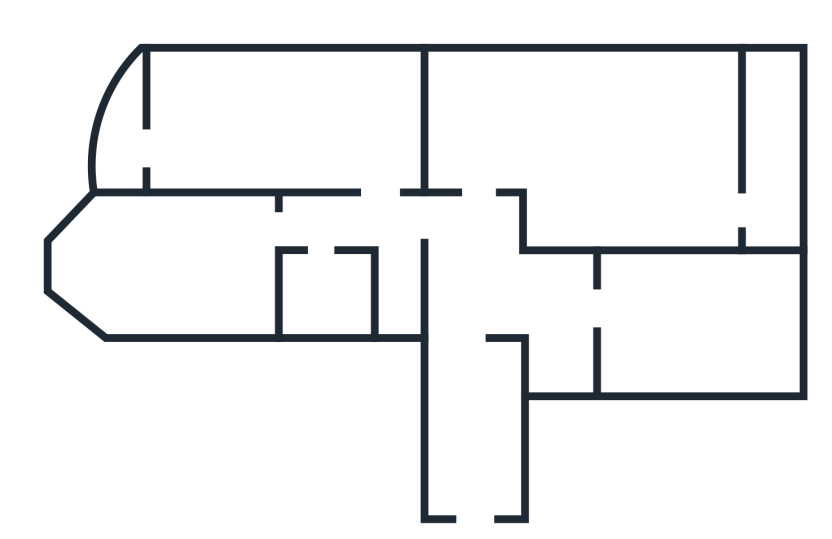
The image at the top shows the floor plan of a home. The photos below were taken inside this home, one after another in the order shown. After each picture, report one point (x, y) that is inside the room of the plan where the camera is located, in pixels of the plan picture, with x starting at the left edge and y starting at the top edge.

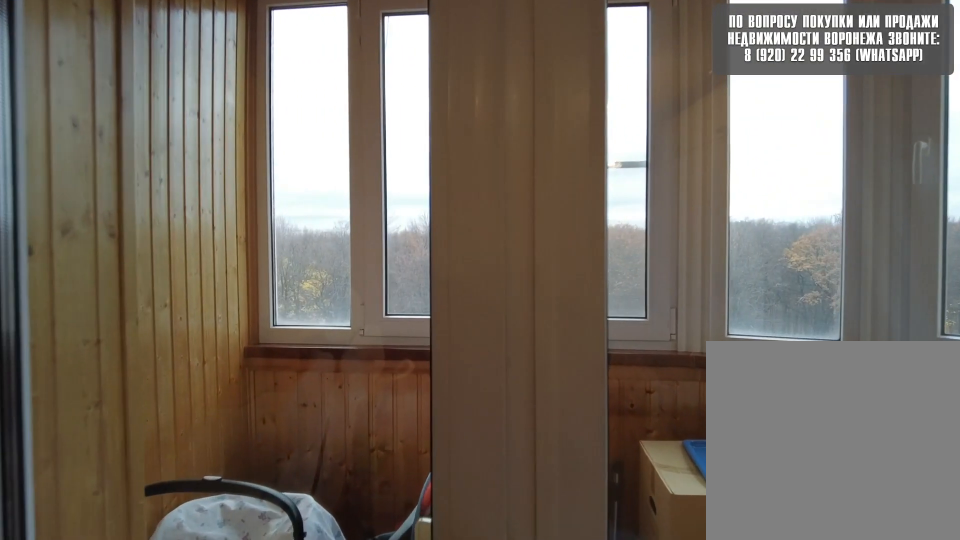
(202, 135)
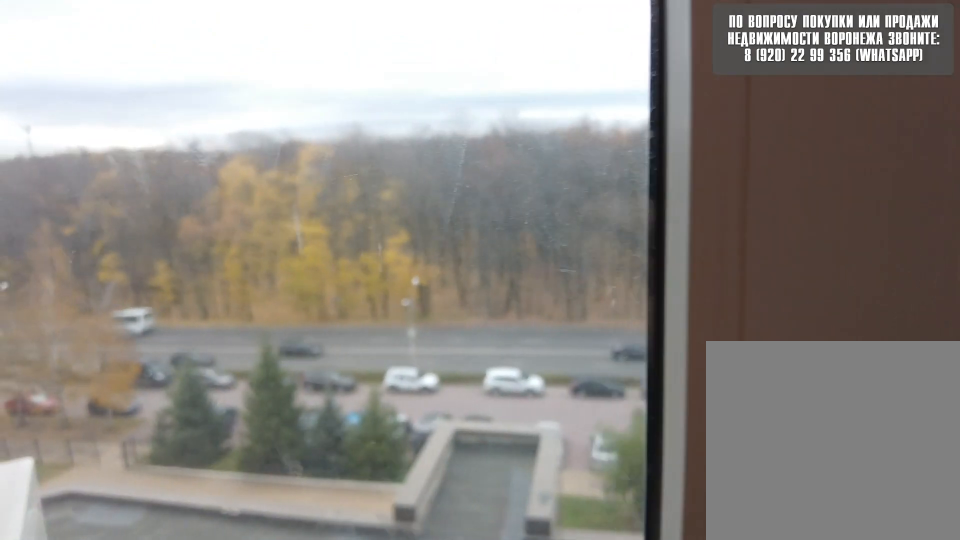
(129, 138)
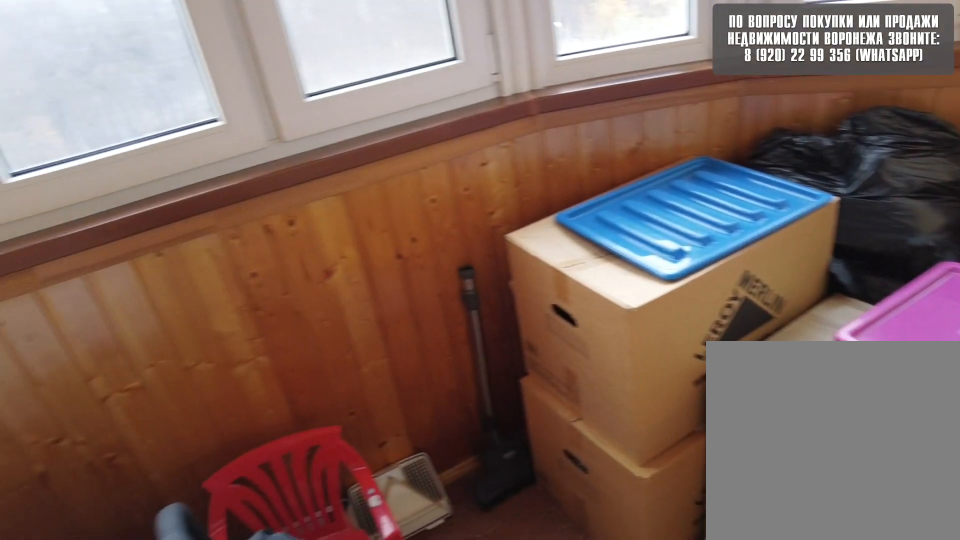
(129, 138)
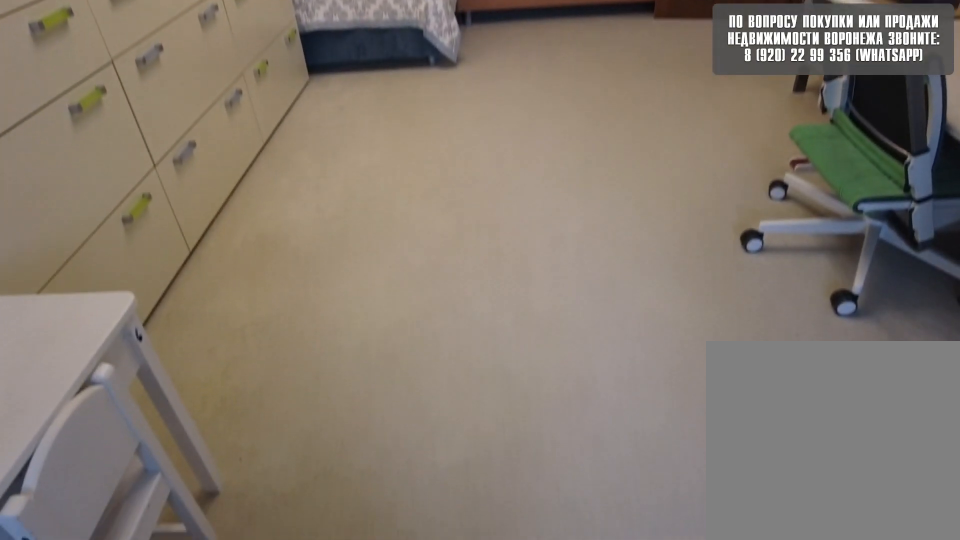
(193, 145)
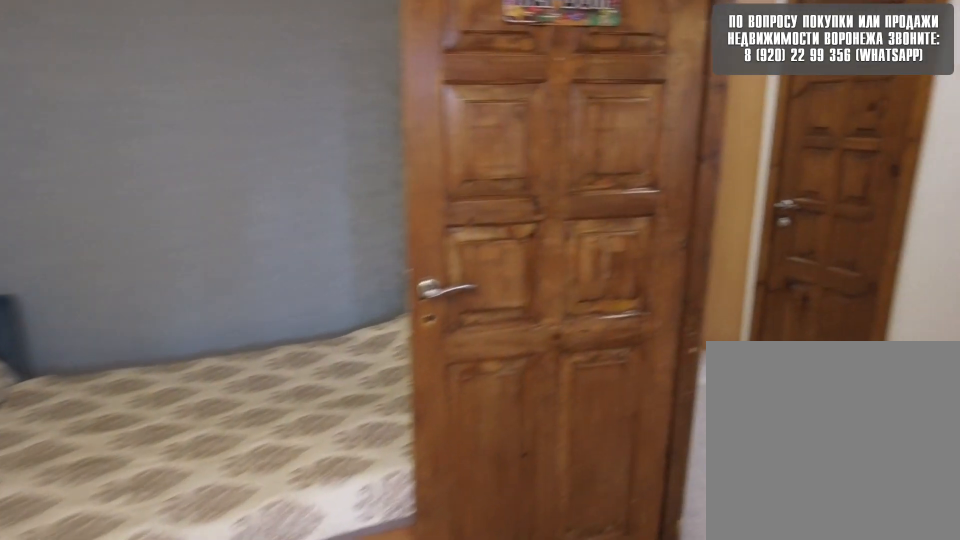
(316, 162)
